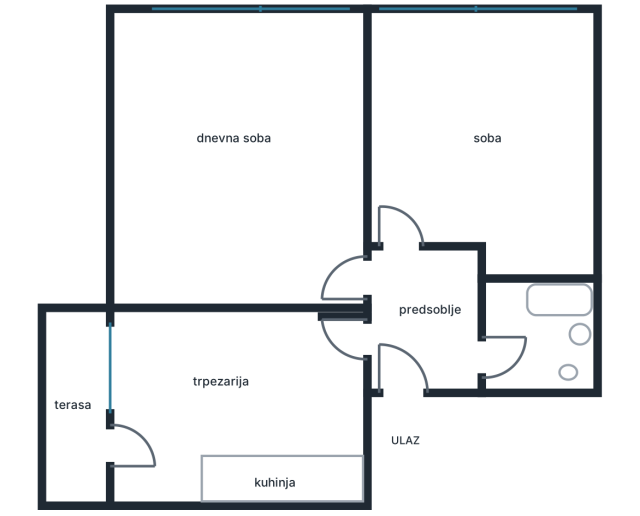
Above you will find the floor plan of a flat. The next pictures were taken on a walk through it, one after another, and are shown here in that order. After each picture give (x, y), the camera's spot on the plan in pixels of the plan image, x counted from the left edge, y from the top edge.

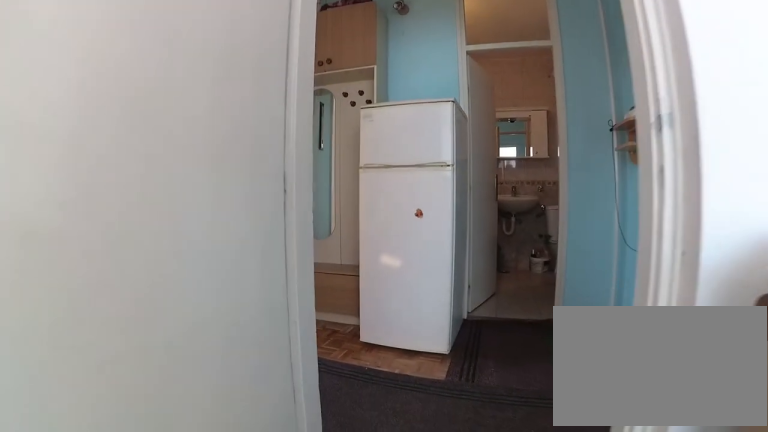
(312, 374)
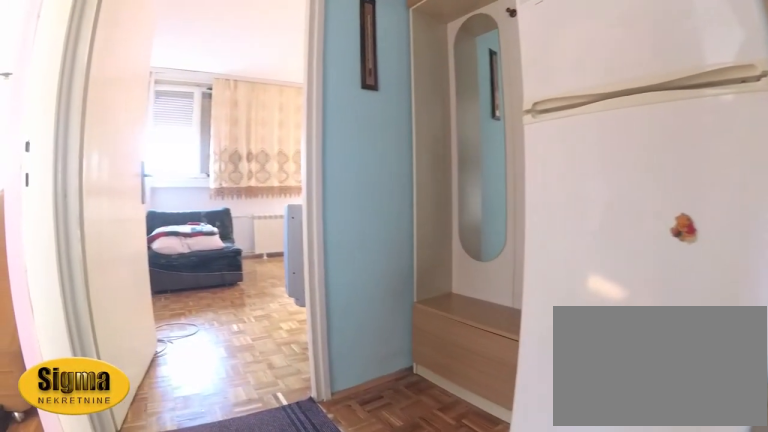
(392, 361)
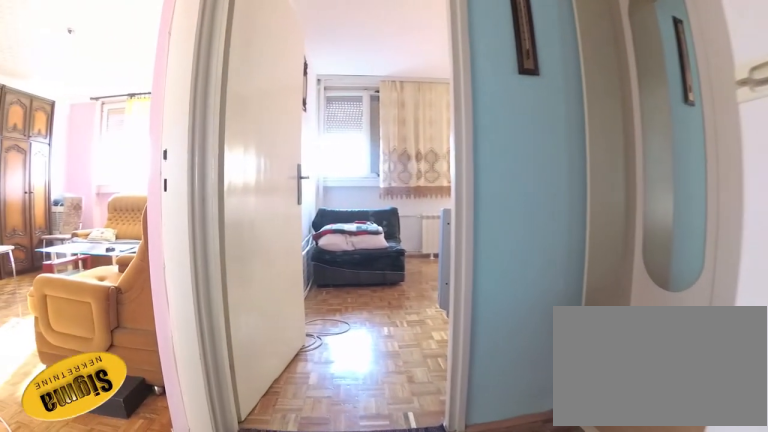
(426, 351)
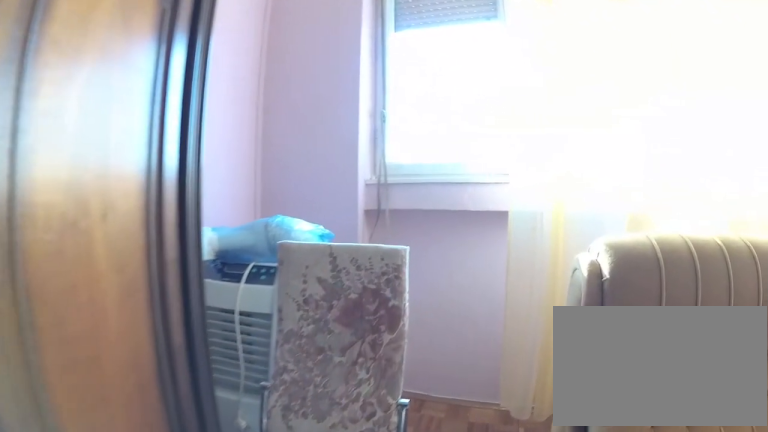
(177, 136)
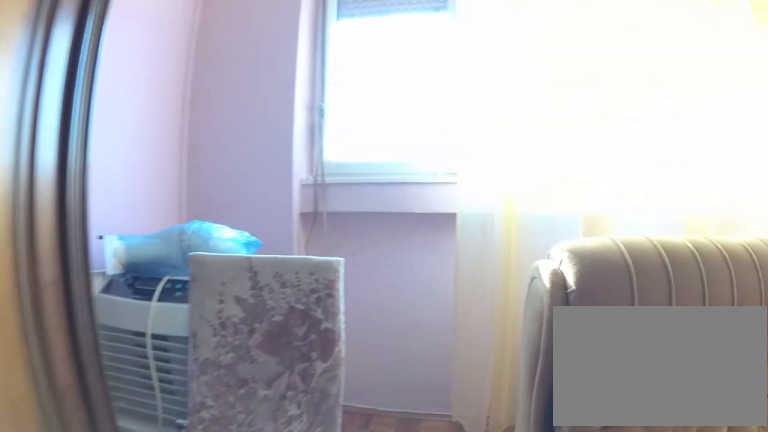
(174, 135)
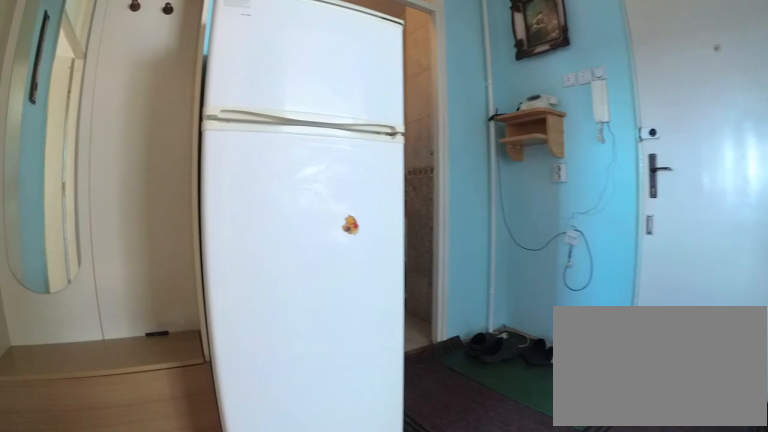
(375, 277)
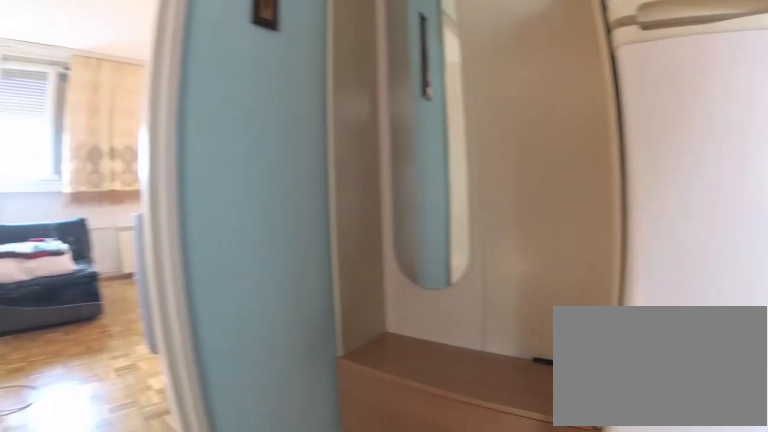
(393, 295)
